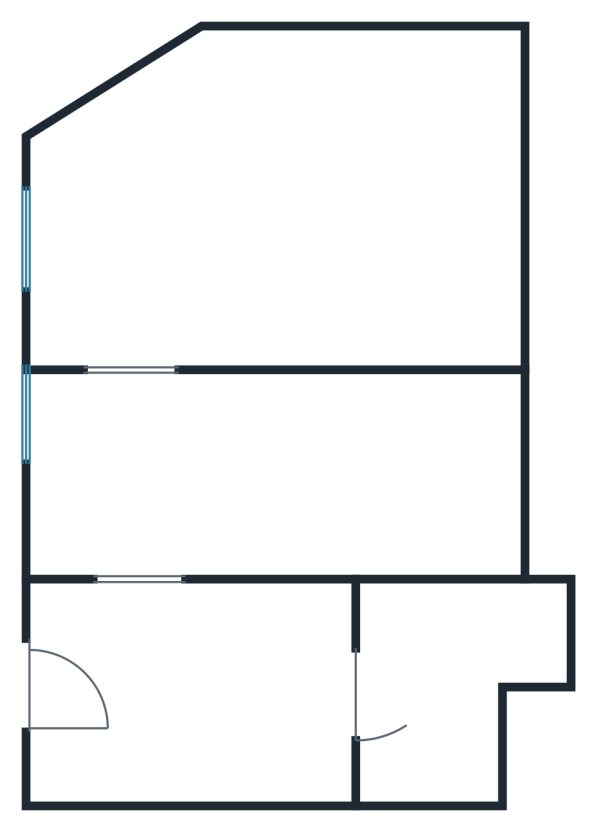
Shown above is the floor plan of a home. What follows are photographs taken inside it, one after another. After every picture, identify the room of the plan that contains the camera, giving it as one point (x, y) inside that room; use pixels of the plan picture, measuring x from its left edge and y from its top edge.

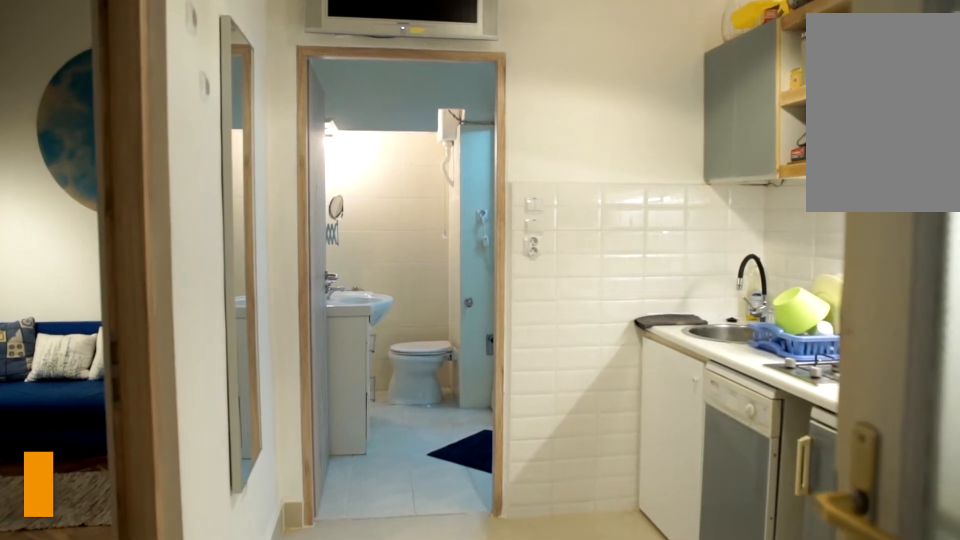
(170, 684)
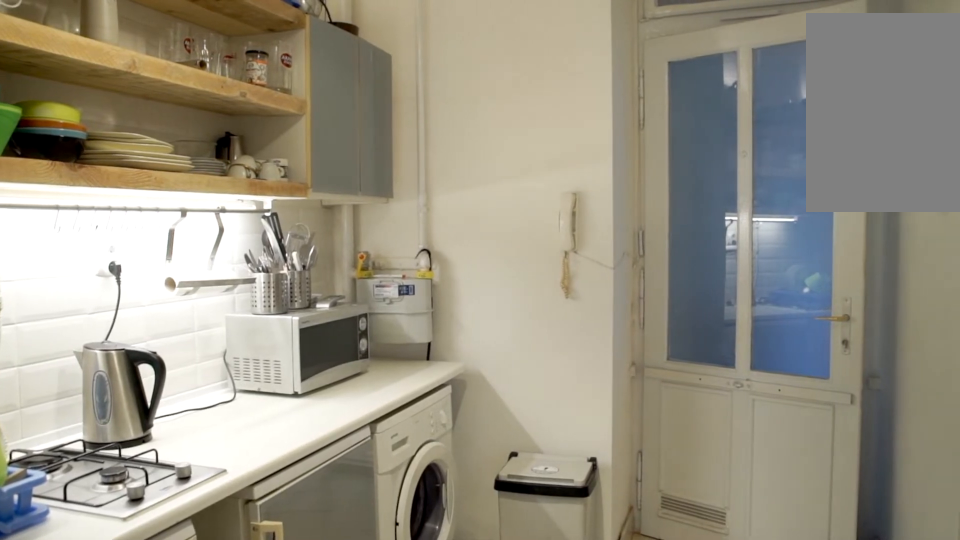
(170, 684)
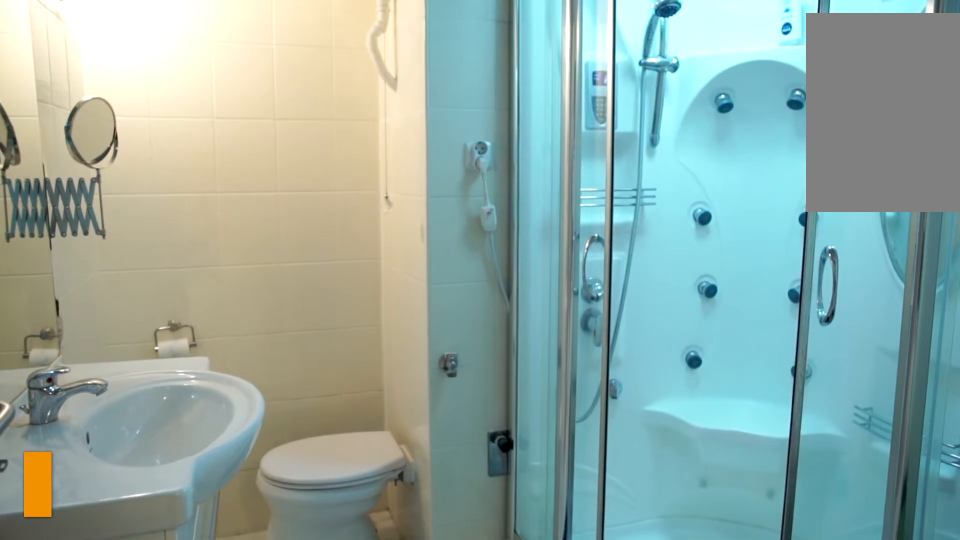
(439, 693)
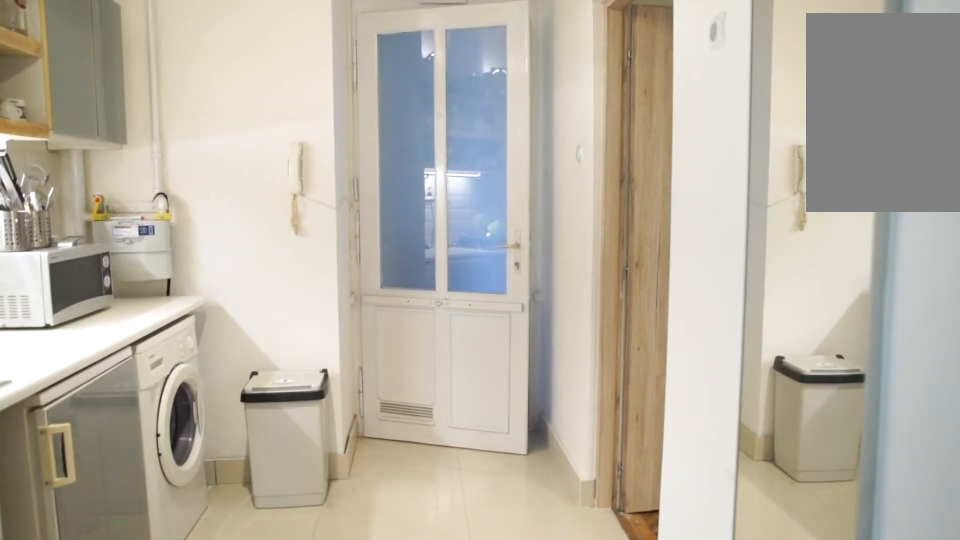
(219, 689)
